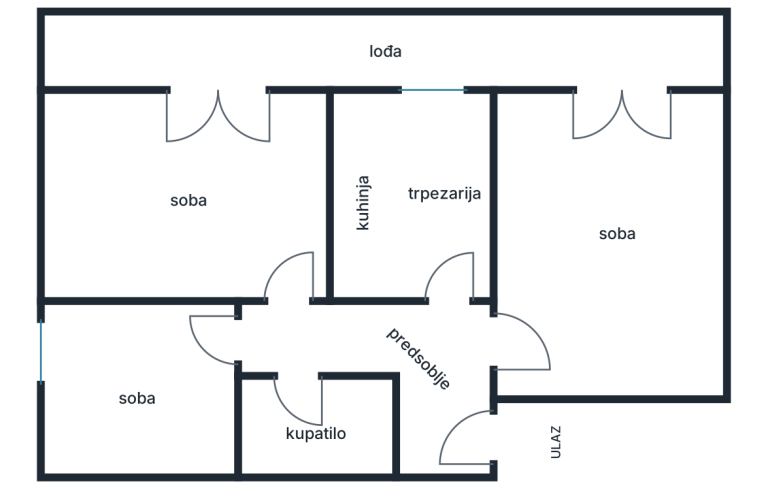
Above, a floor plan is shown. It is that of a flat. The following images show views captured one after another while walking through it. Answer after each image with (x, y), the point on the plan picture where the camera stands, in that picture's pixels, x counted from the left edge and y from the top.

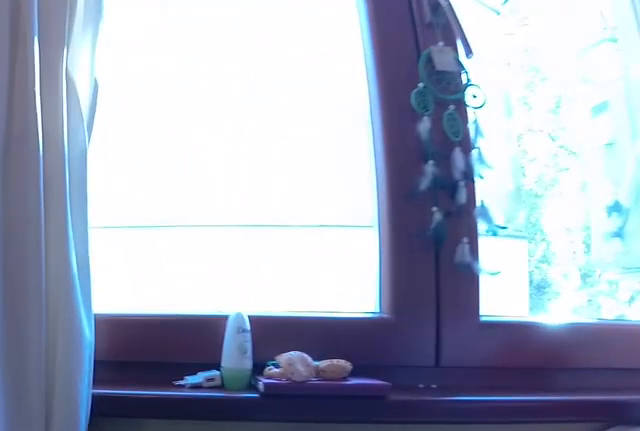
(136, 339)
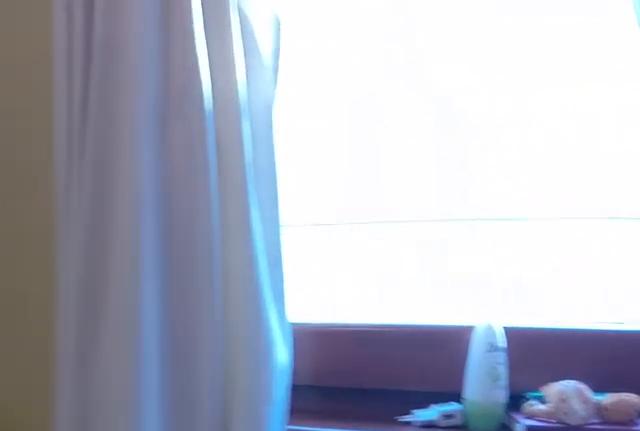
(123, 332)
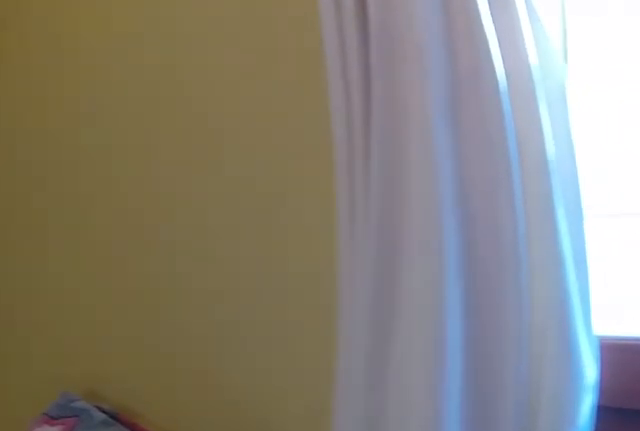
(117, 321)
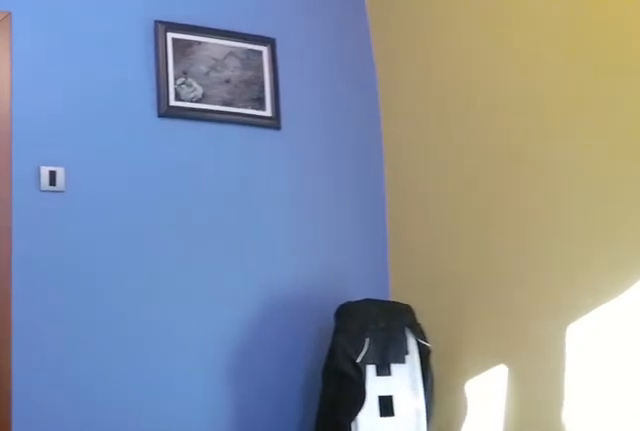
(116, 338)
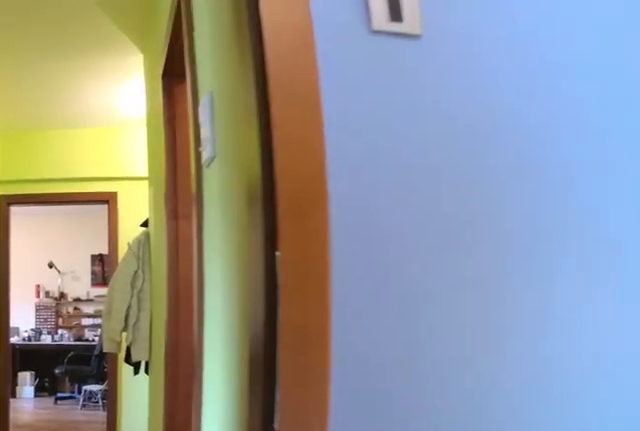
(184, 338)
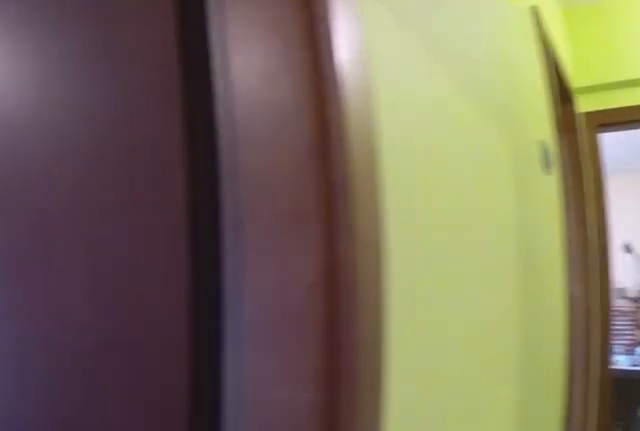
(252, 335)
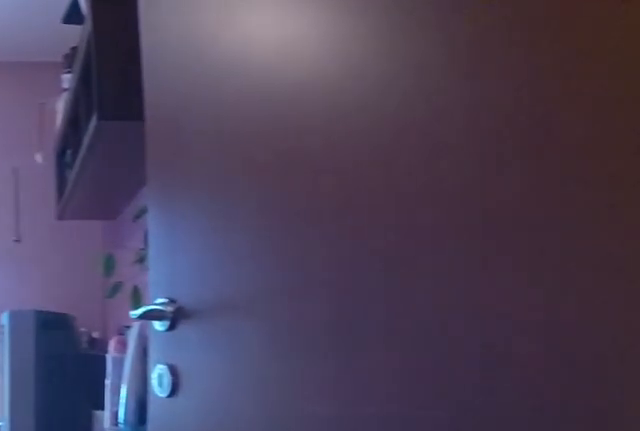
(258, 331)
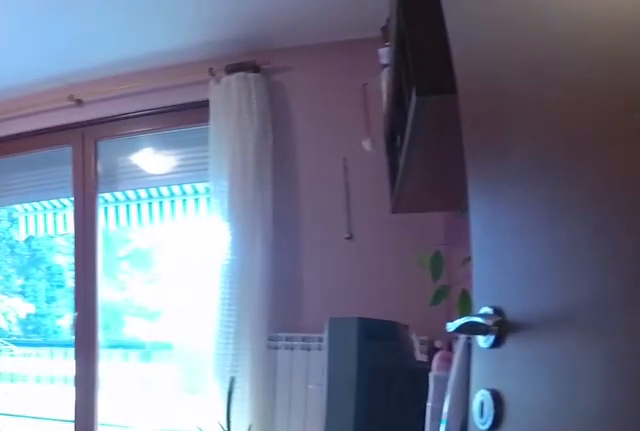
(265, 324)
